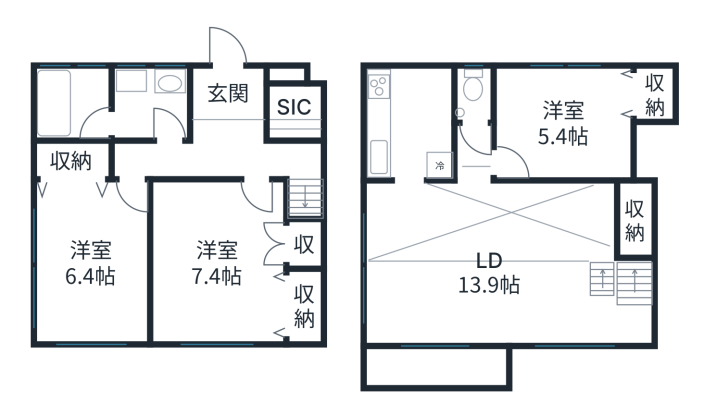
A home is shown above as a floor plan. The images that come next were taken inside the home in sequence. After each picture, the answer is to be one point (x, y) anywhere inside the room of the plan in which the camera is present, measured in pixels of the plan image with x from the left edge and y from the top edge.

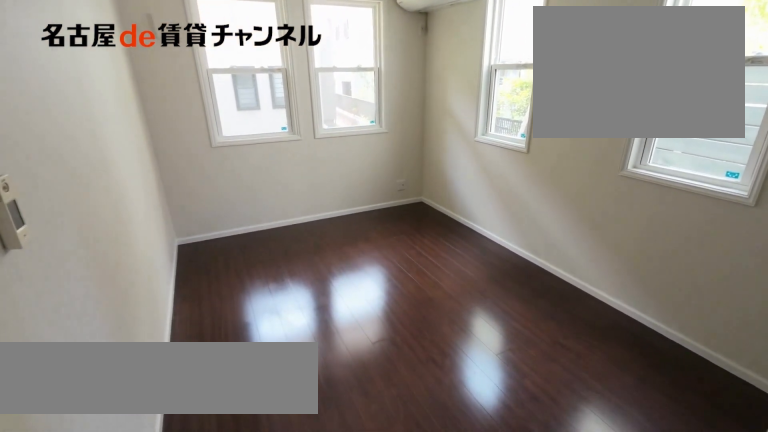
(92, 250)
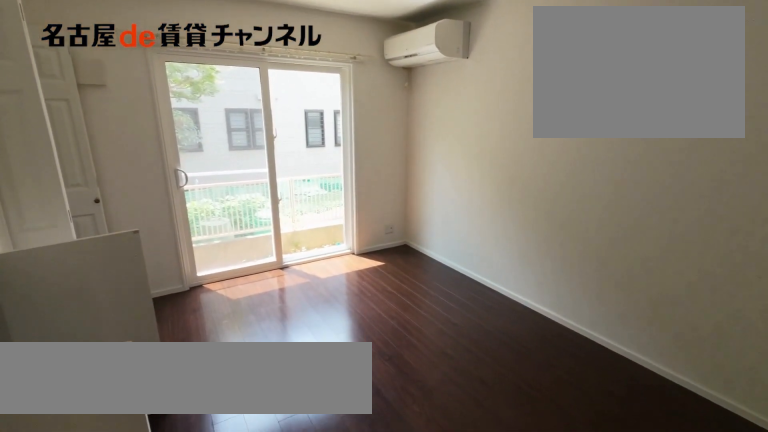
(231, 266)
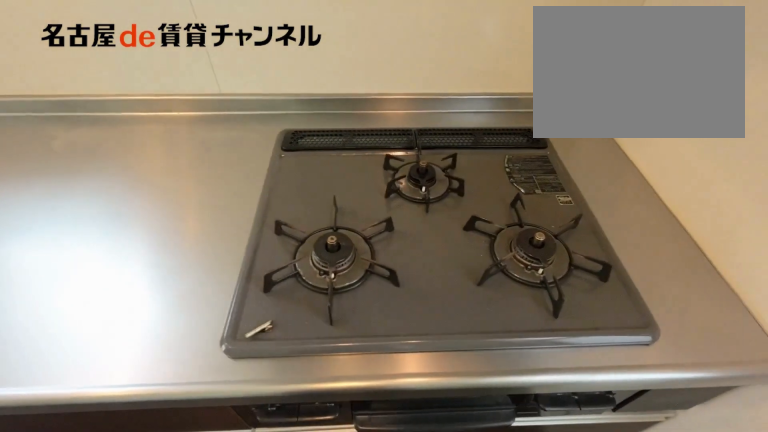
(408, 123)
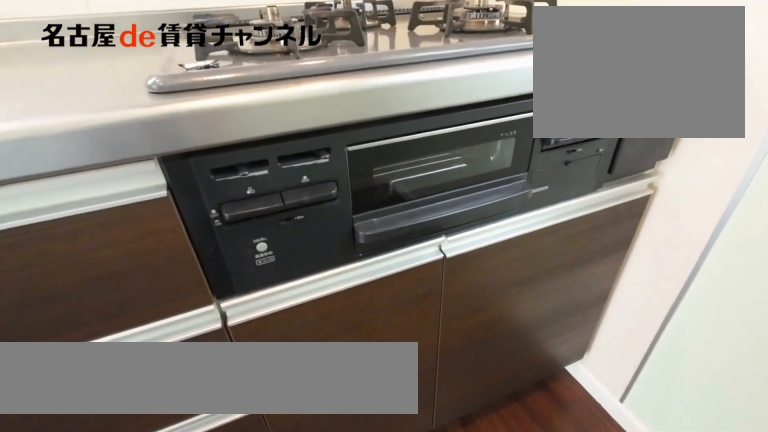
(408, 123)
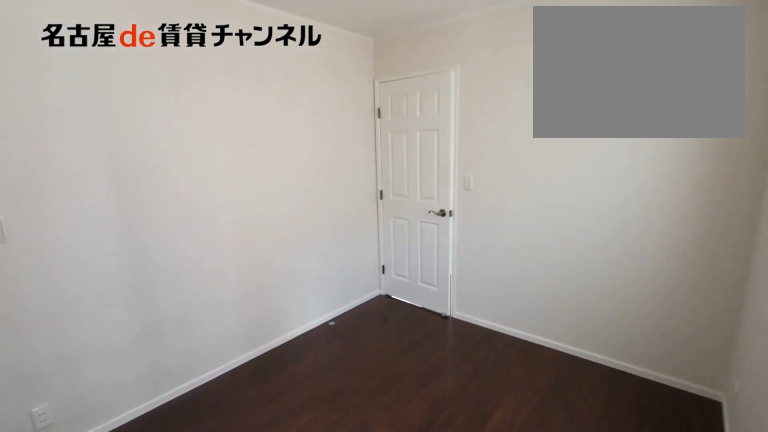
(575, 120)
